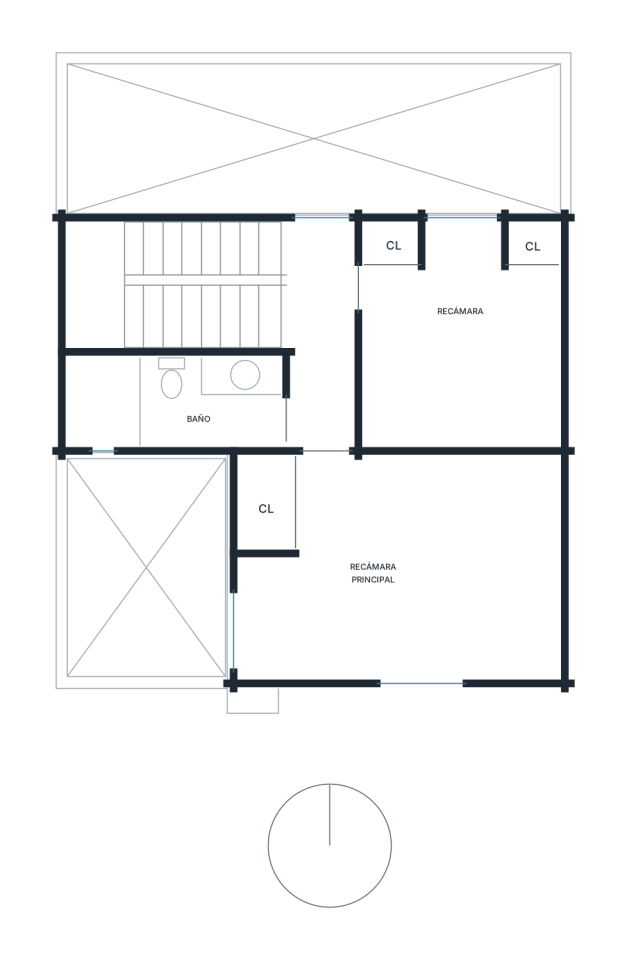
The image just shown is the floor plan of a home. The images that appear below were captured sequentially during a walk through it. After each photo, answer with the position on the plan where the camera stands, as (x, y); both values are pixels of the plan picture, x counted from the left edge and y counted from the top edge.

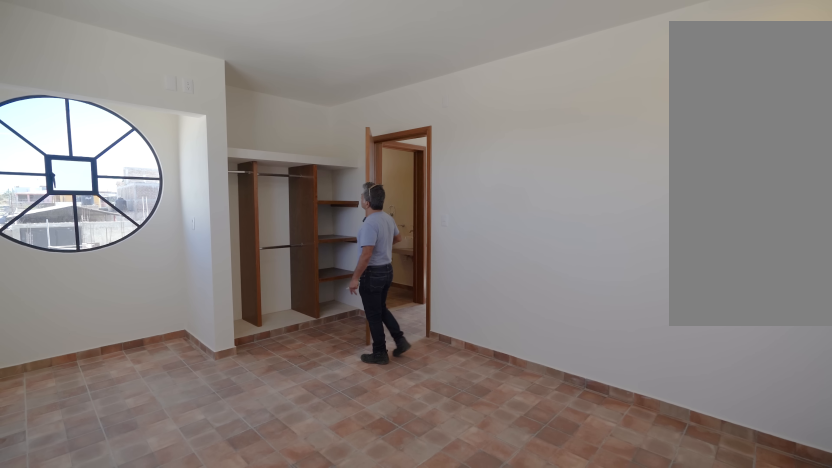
(446, 583)
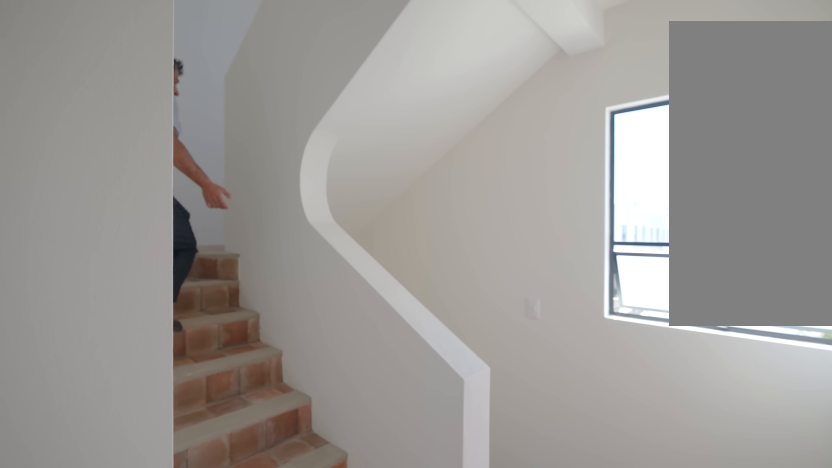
(326, 409)
